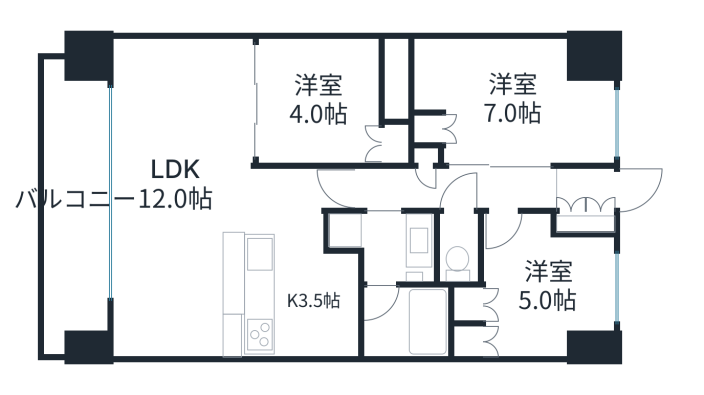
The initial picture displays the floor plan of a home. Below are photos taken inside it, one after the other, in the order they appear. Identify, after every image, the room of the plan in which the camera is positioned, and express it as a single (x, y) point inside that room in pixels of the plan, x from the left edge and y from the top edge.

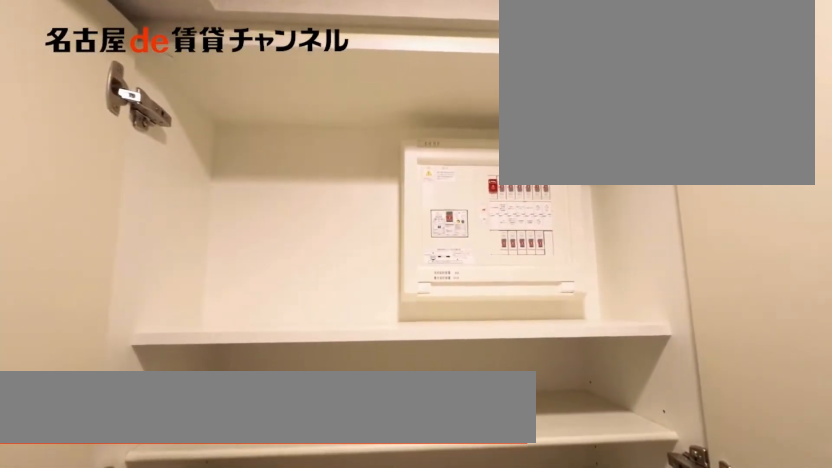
(586, 224)
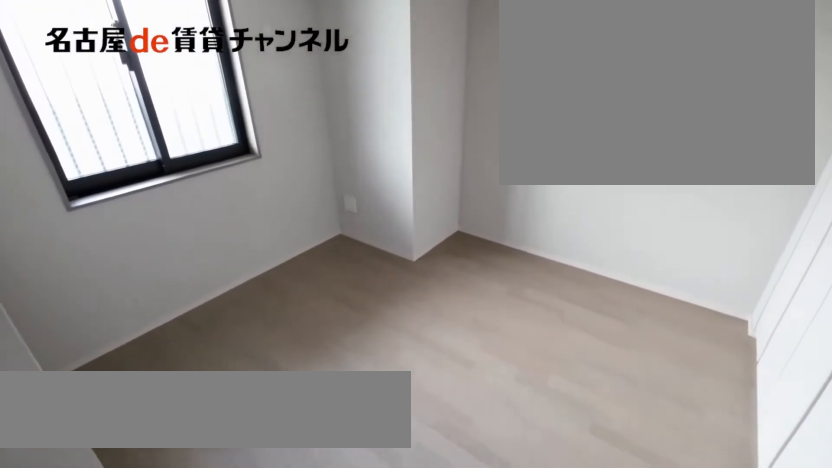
(547, 288)
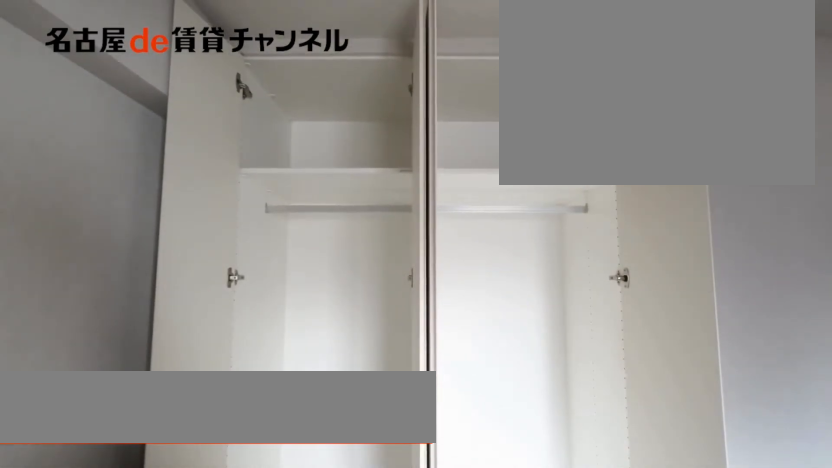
(468, 321)
